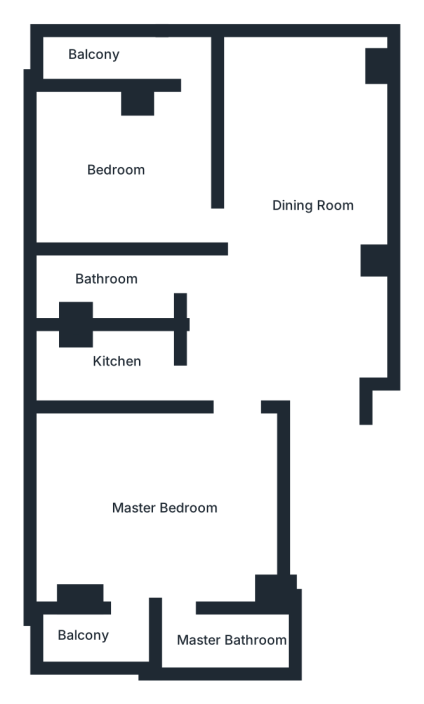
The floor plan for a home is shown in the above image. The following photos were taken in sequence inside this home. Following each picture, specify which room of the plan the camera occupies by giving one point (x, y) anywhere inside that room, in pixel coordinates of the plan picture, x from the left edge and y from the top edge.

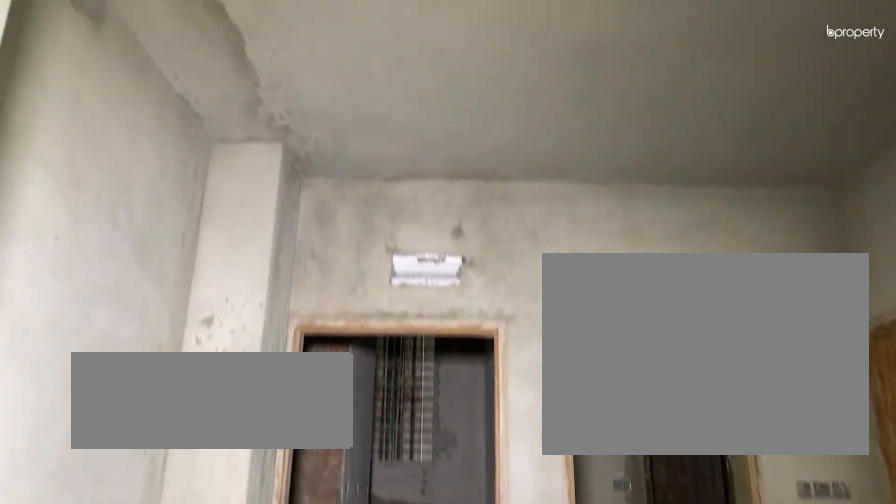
(308, 257)
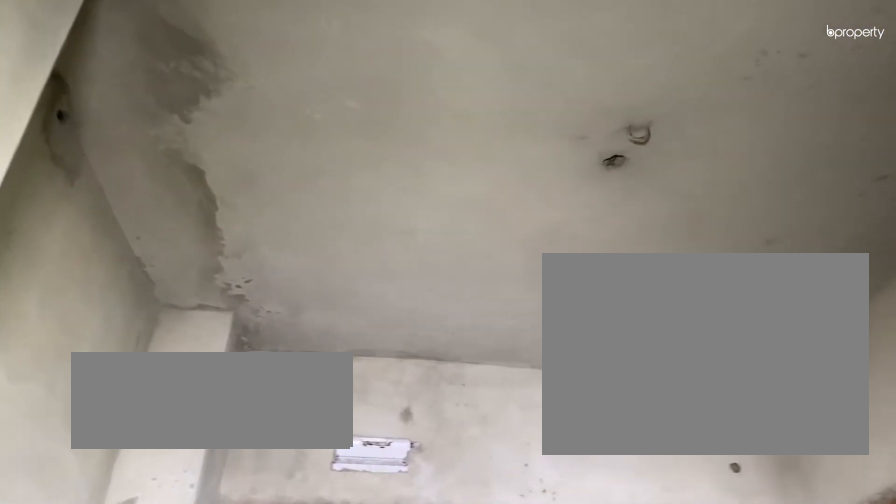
(308, 257)
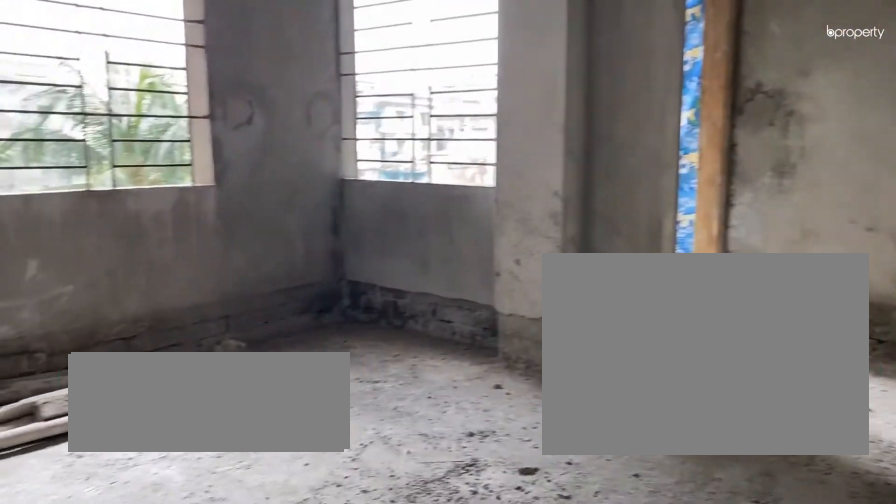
(134, 170)
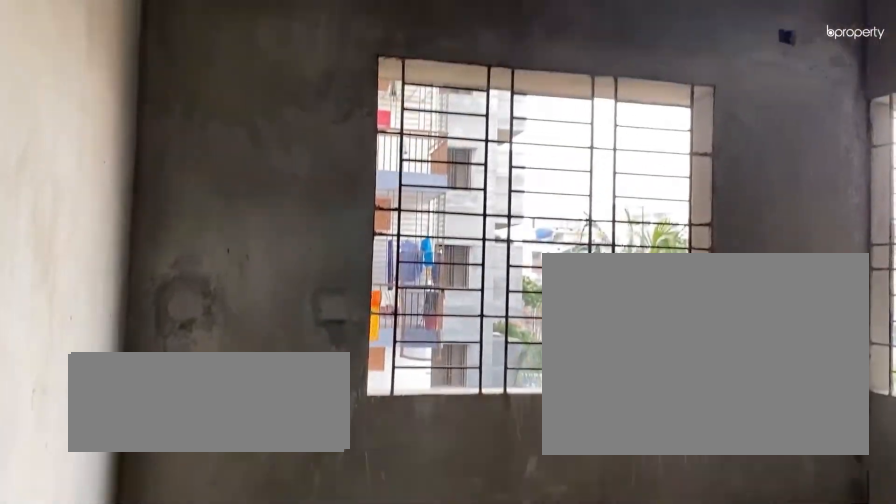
(134, 170)
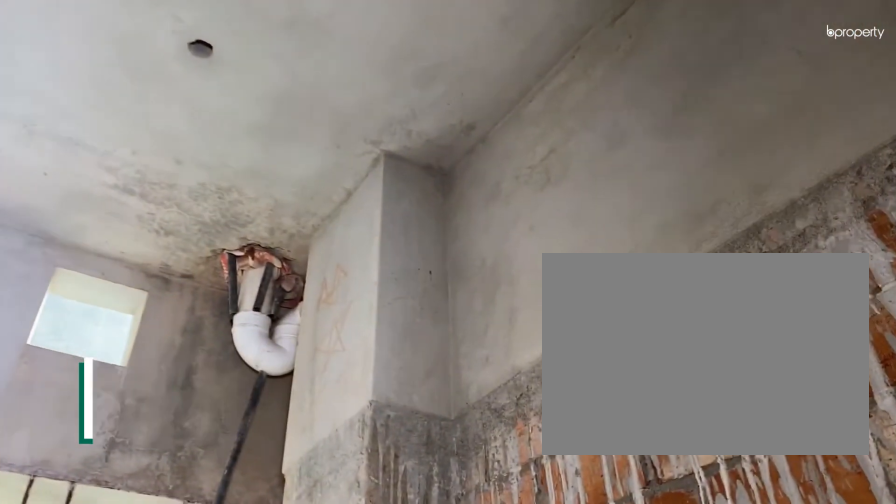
(116, 367)
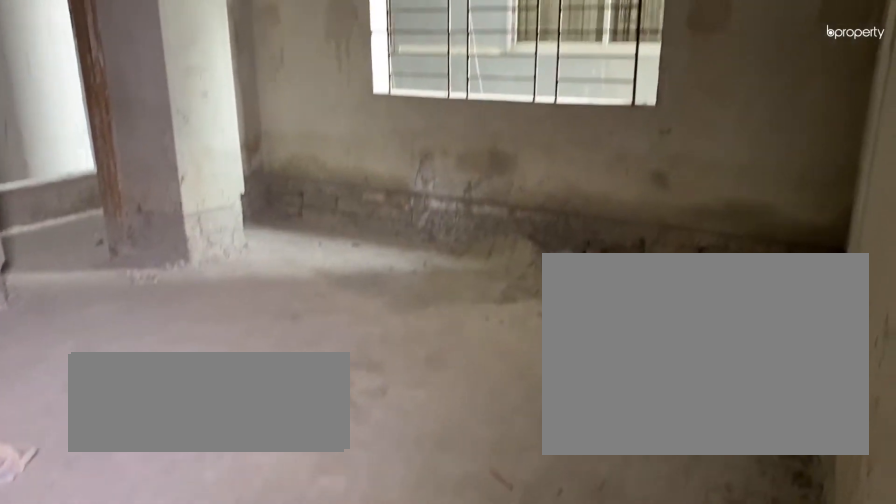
(175, 506)
